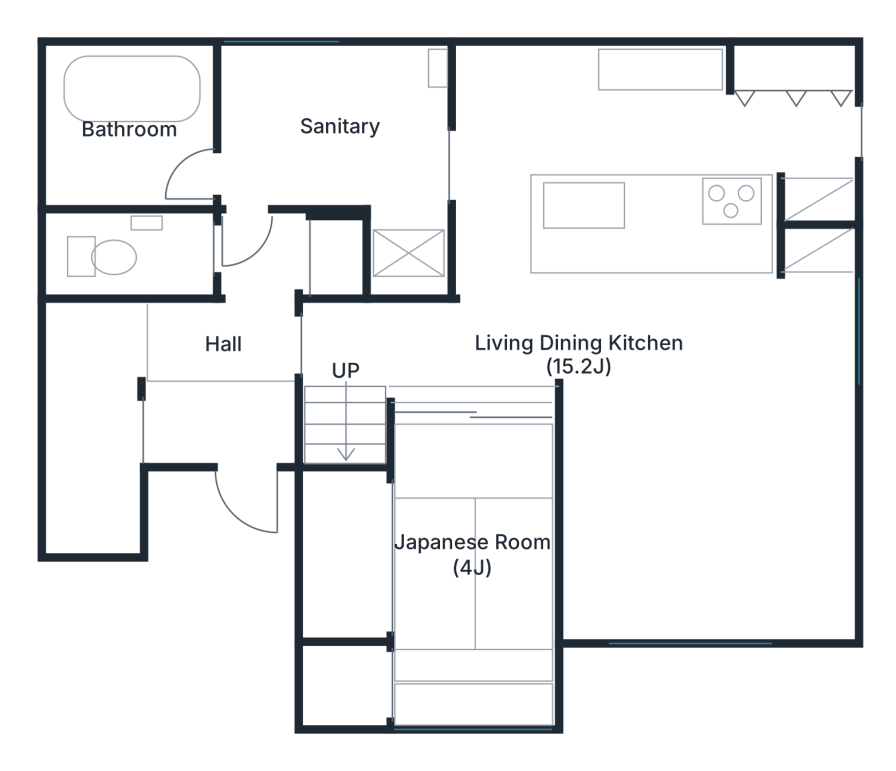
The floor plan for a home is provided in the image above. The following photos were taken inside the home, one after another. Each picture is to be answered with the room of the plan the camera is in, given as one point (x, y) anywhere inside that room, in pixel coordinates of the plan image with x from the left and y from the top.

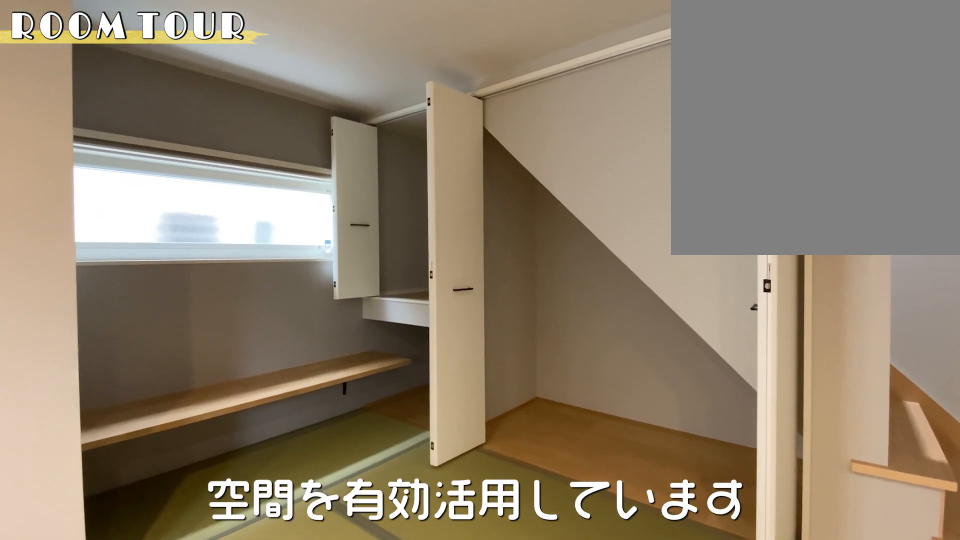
(474, 578)
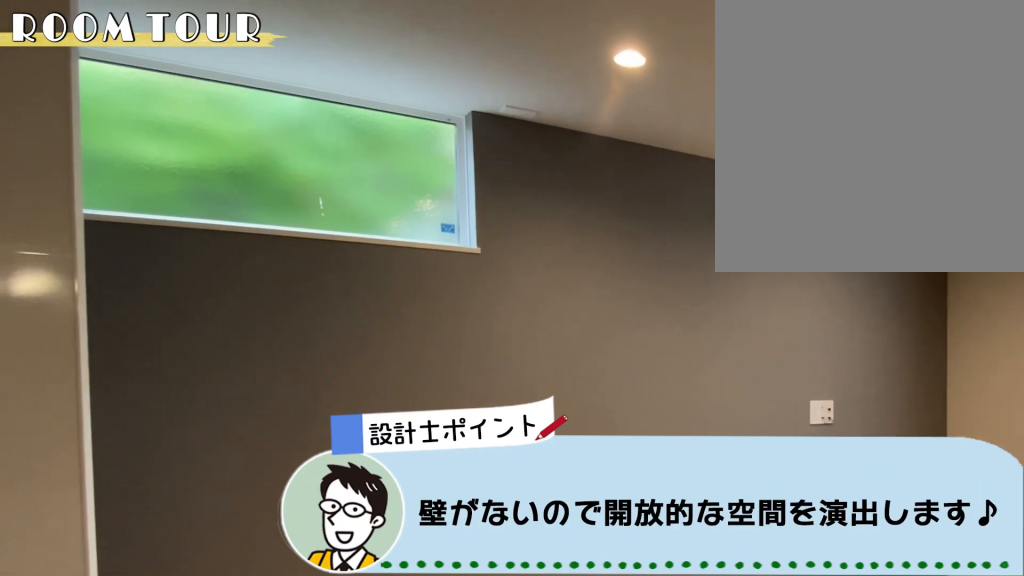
(717, 415)
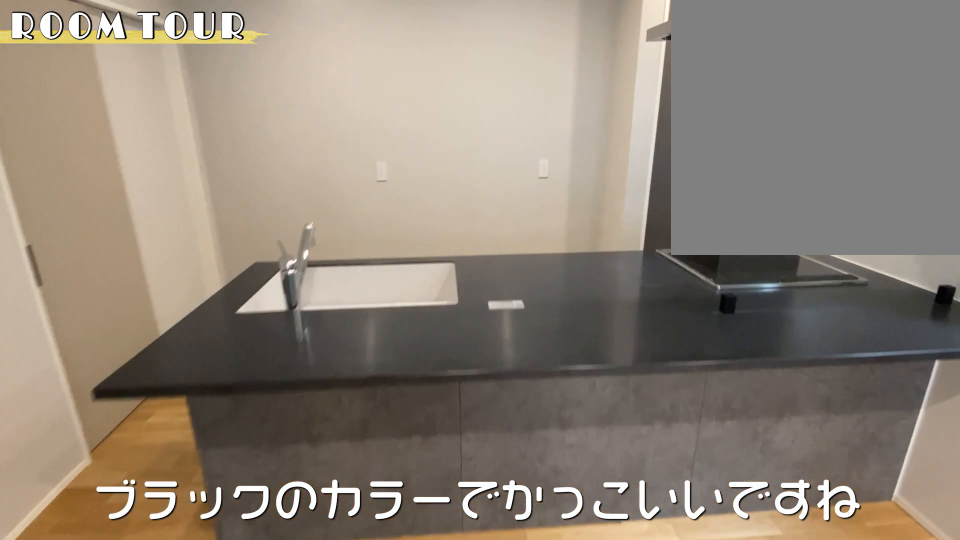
(668, 135)
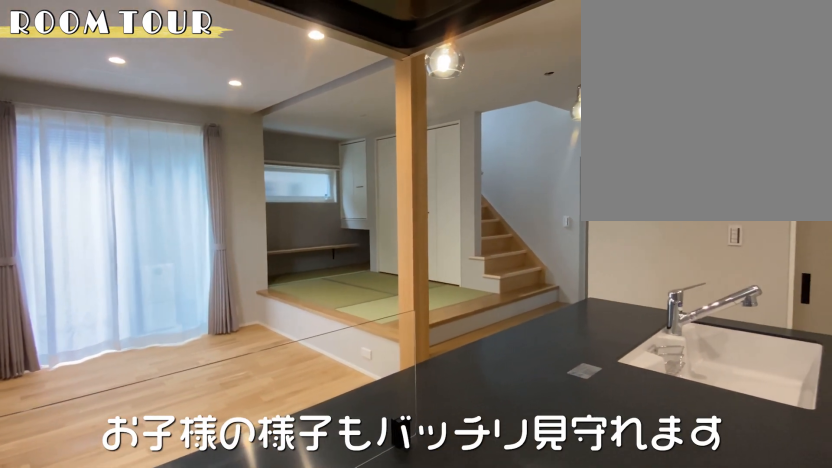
(667, 135)
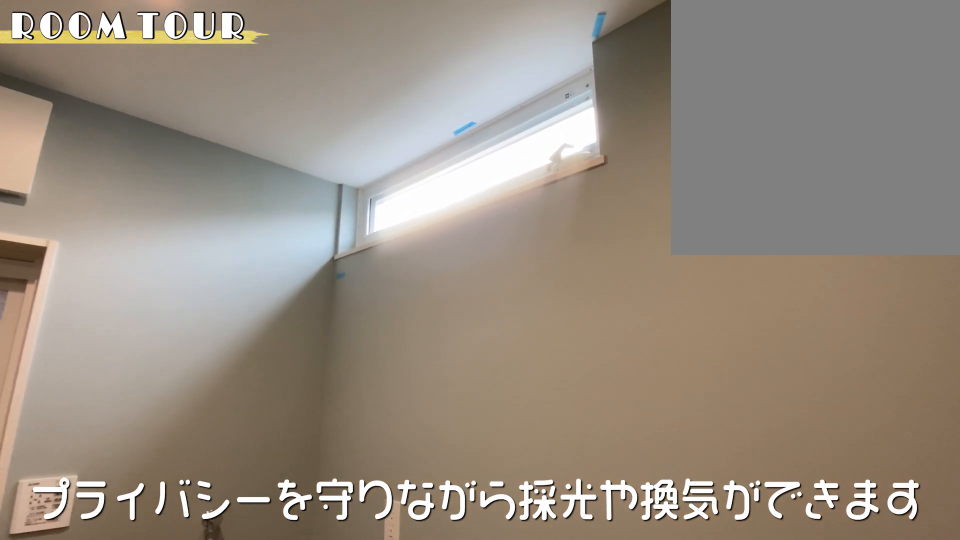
(339, 135)
